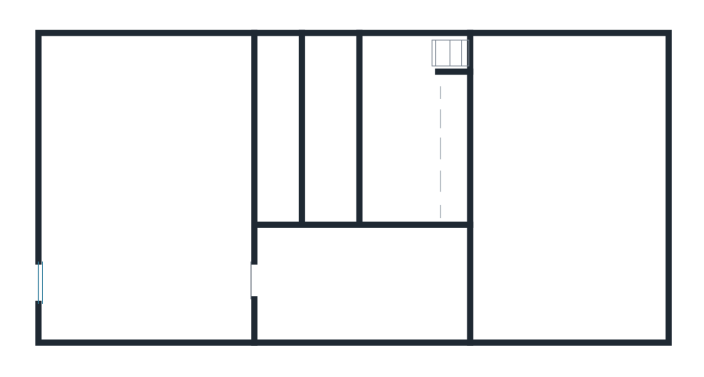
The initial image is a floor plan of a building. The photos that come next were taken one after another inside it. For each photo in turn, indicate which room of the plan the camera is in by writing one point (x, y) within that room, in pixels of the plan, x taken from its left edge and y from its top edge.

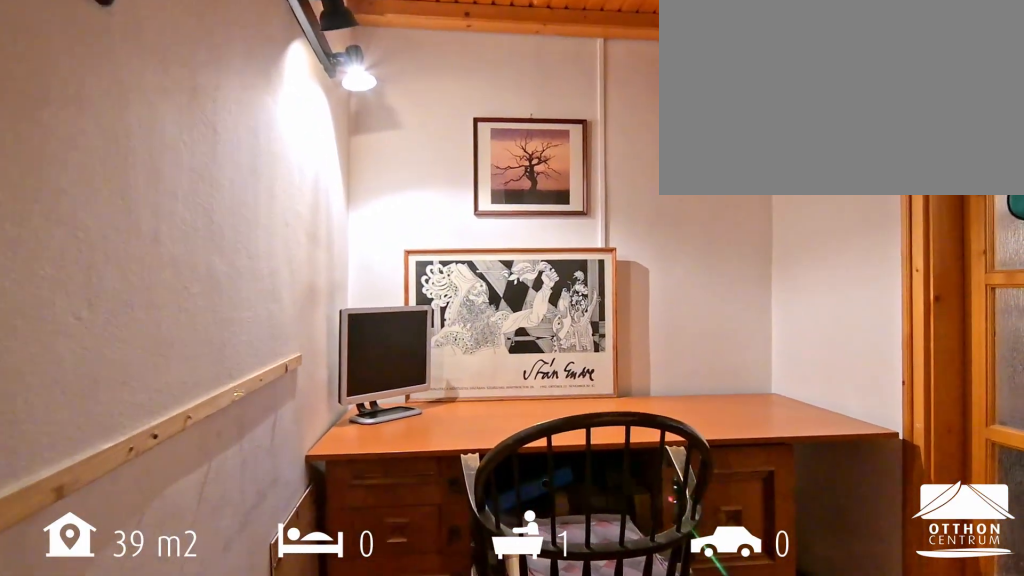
(406, 140)
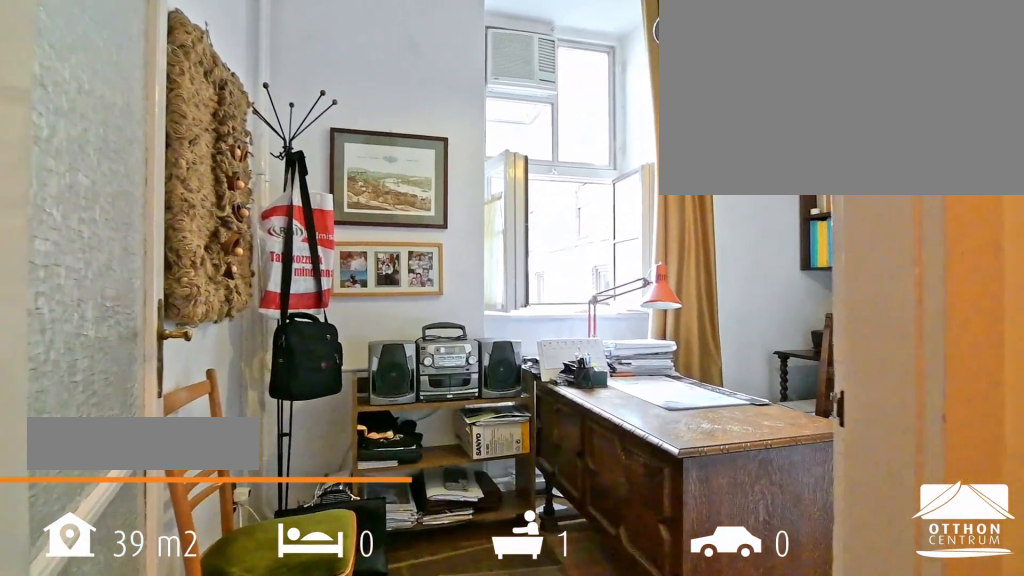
(146, 185)
